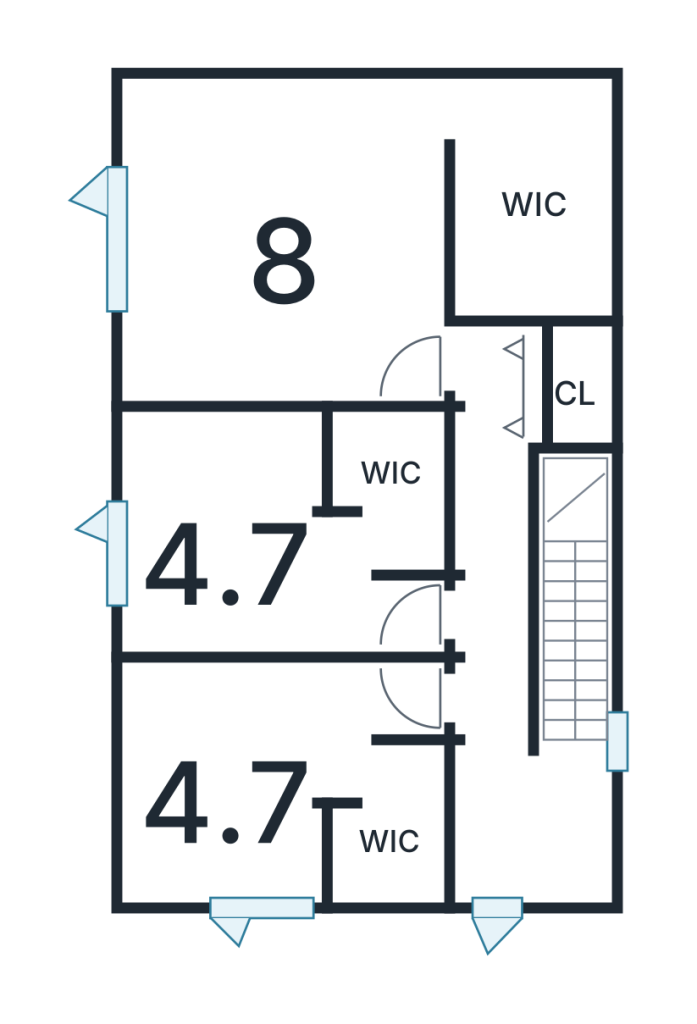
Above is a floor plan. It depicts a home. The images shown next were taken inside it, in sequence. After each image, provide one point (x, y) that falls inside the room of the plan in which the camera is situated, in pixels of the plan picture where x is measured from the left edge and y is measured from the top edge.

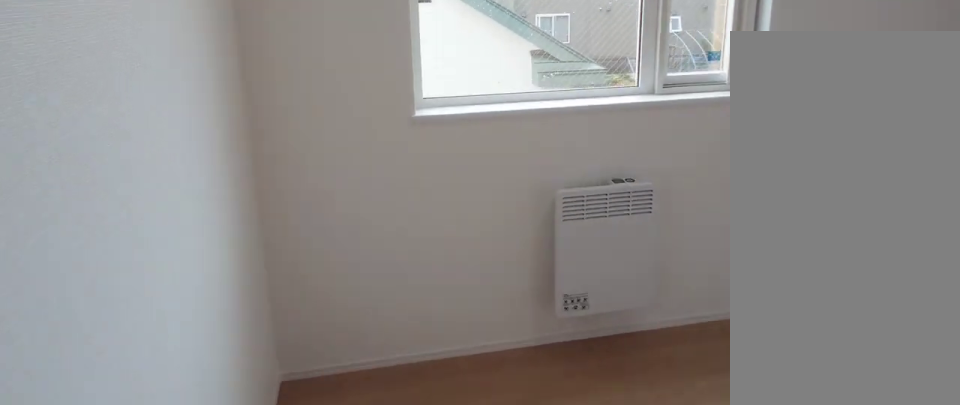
(258, 563)
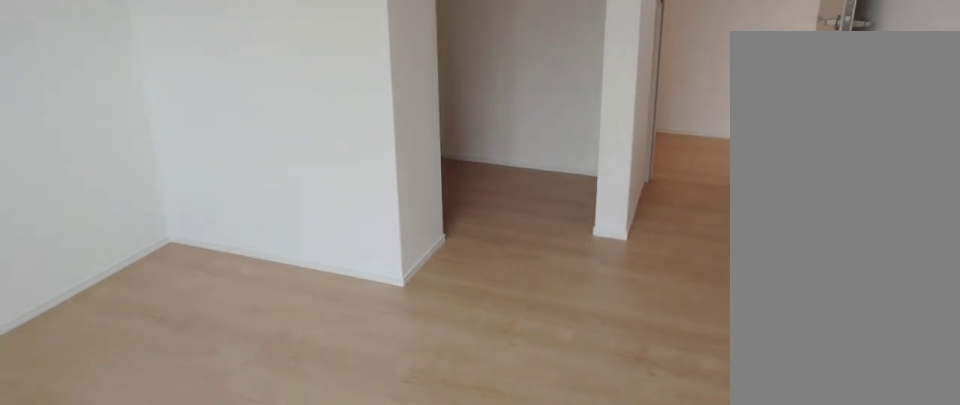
(258, 563)
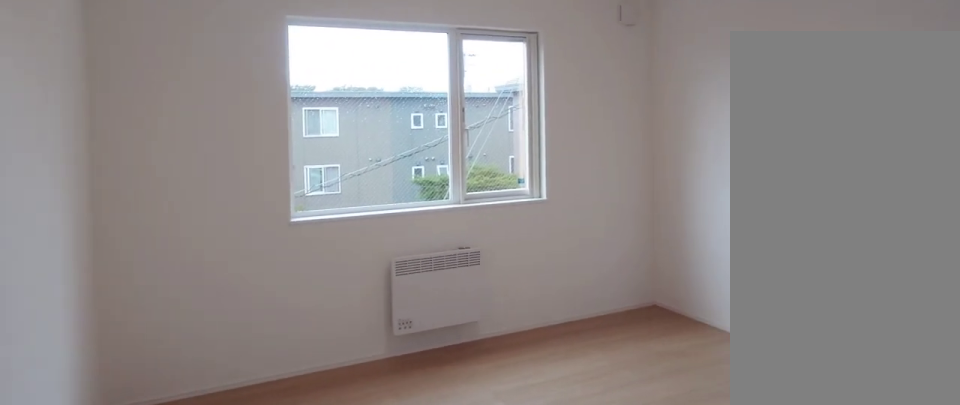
(260, 273)
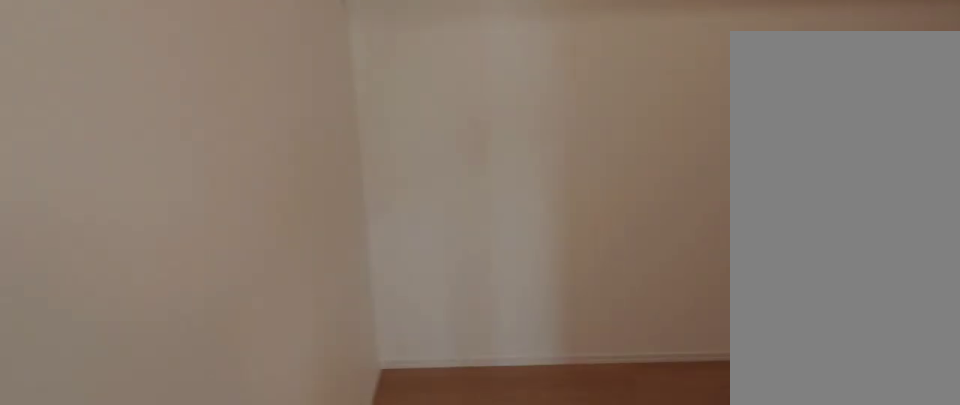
(522, 213)
